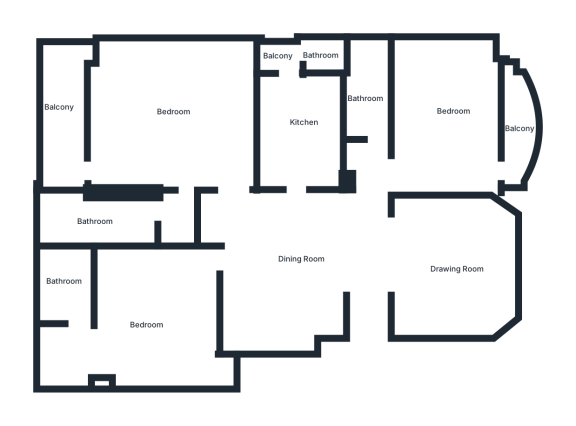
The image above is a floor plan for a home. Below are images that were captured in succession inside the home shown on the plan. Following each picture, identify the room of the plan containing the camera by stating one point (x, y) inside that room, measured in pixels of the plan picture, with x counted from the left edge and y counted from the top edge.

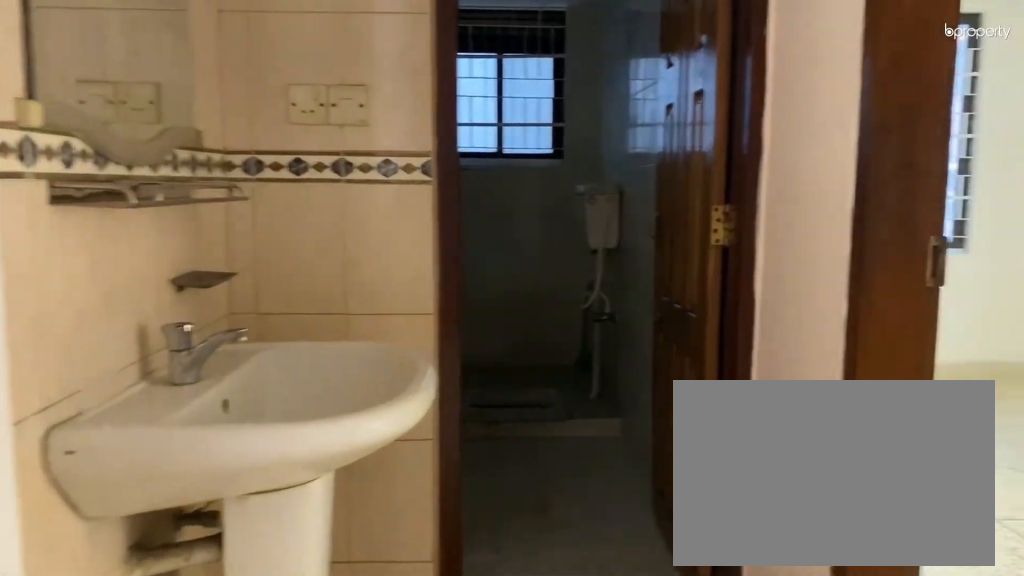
(366, 170)
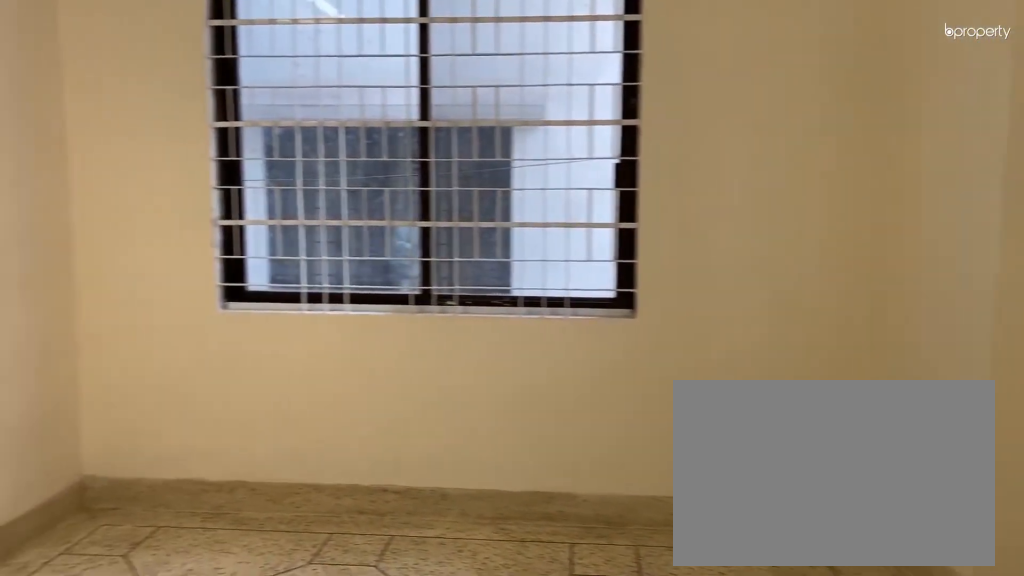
(445, 110)
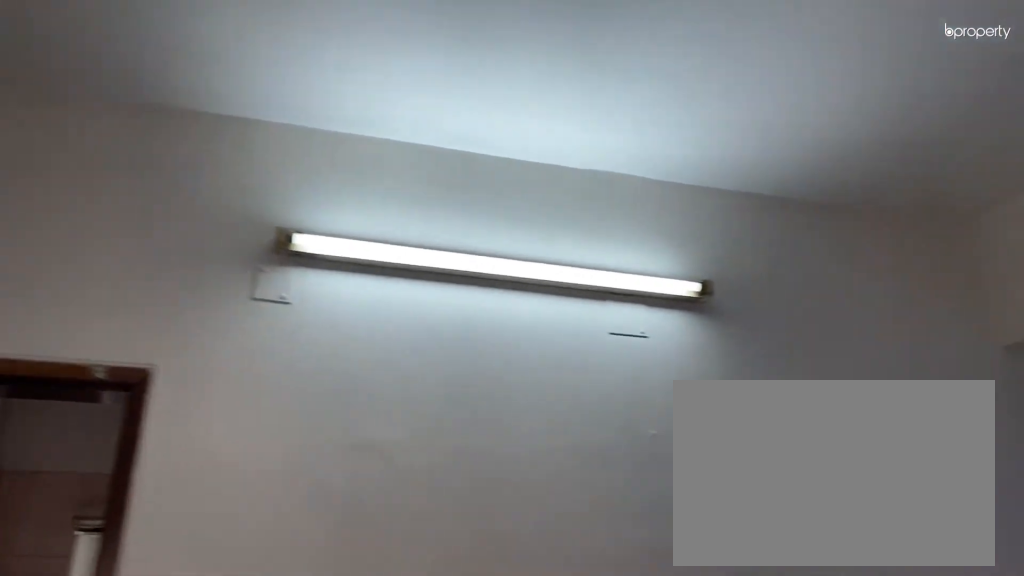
(445, 110)
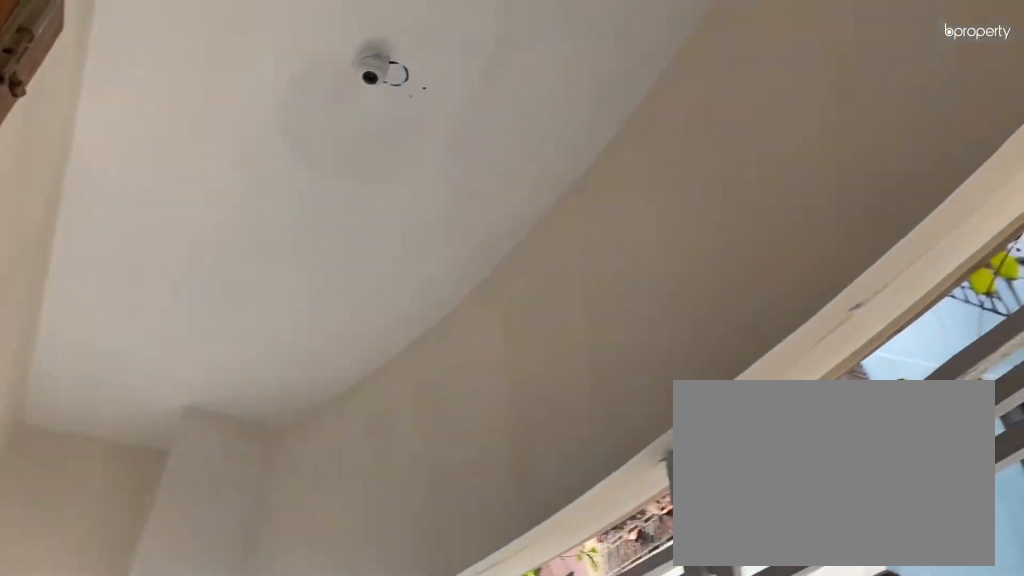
(516, 131)
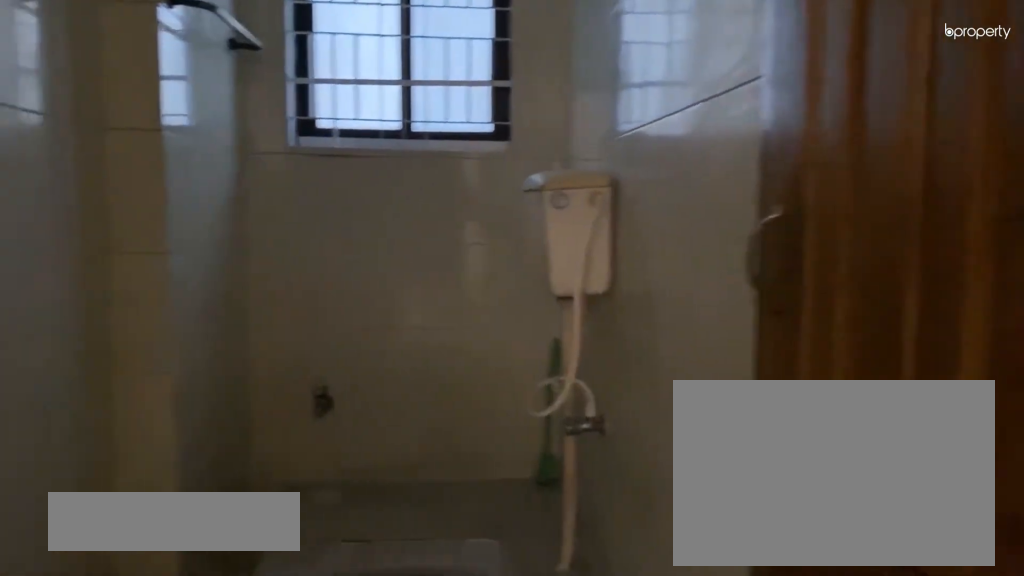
(363, 107)
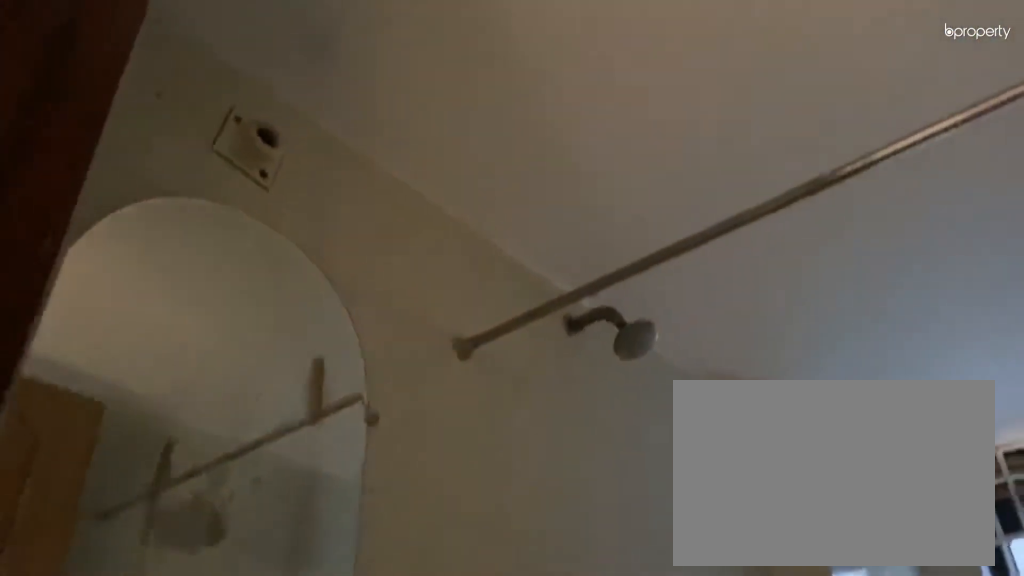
(363, 107)
